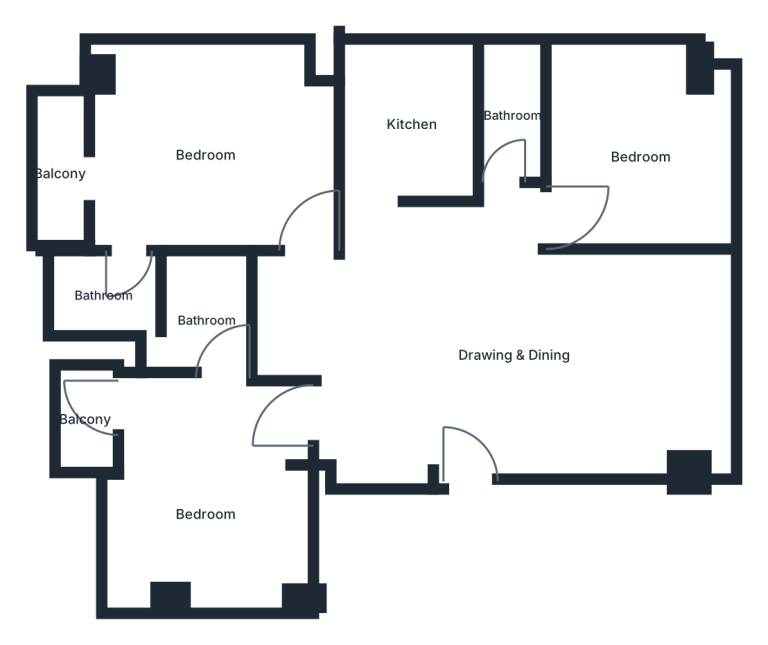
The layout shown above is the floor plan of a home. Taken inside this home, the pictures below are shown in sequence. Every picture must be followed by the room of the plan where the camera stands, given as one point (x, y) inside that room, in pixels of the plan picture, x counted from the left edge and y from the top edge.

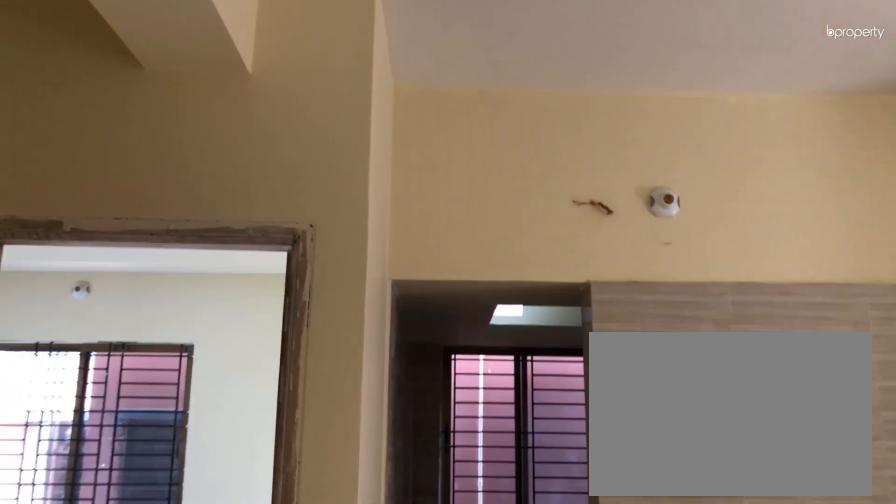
(510, 354)
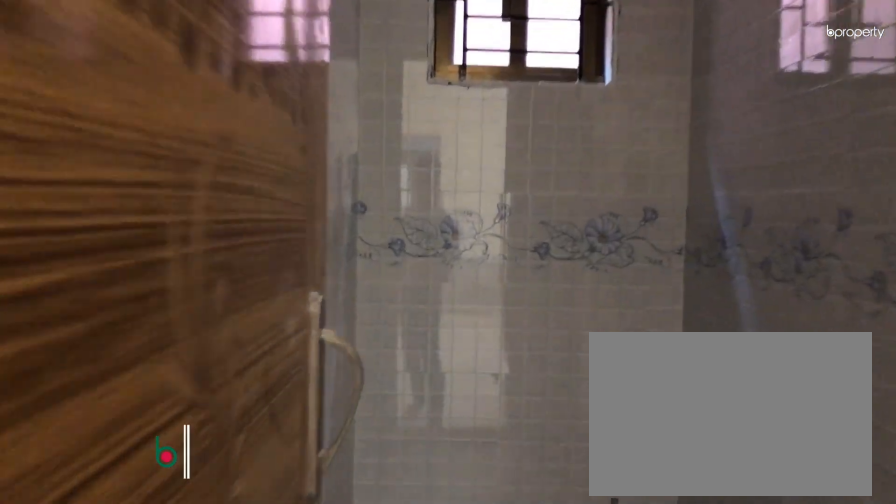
(514, 115)
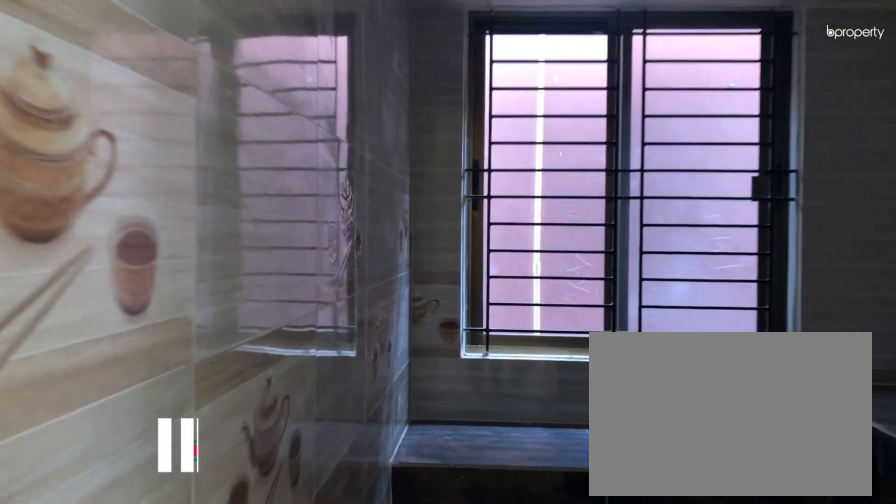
(413, 124)
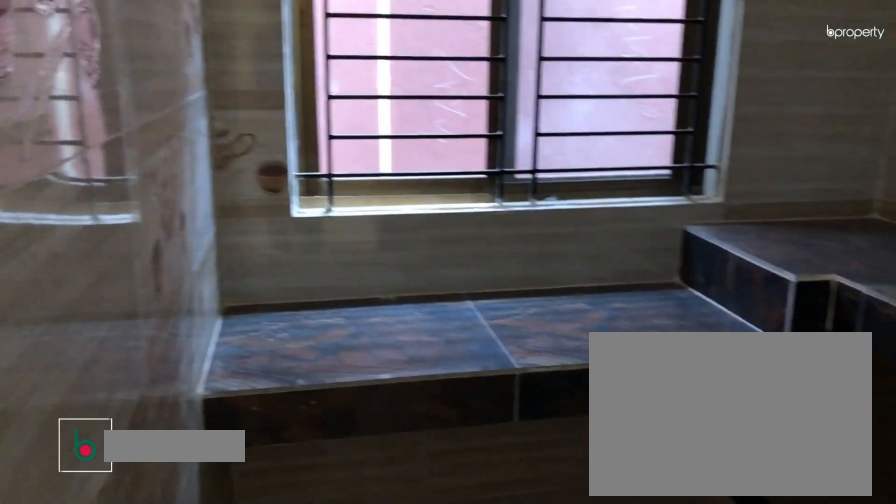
(413, 124)
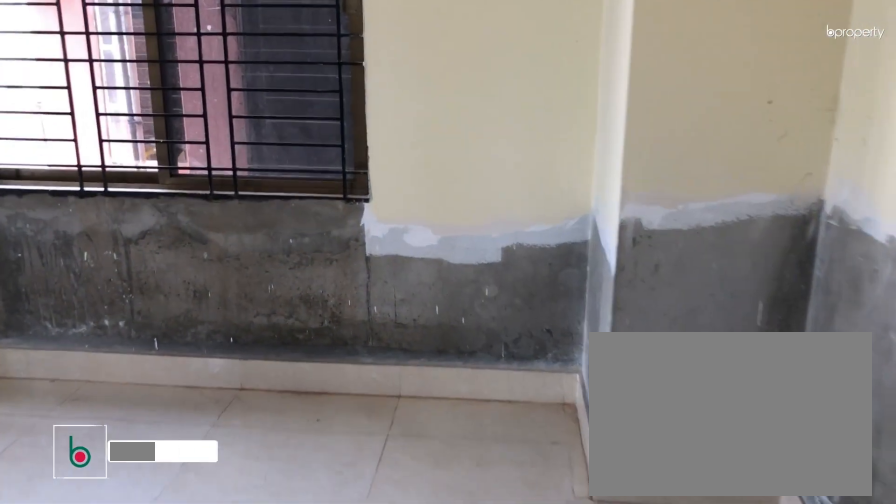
(210, 156)
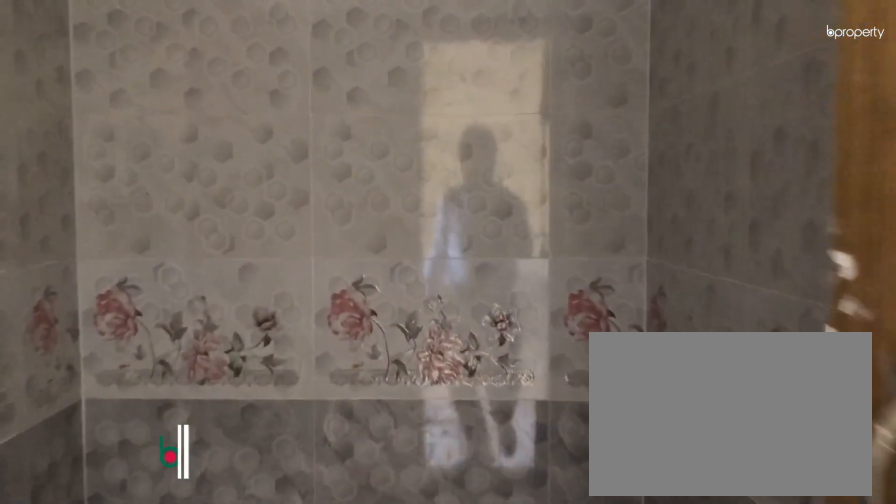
(207, 321)
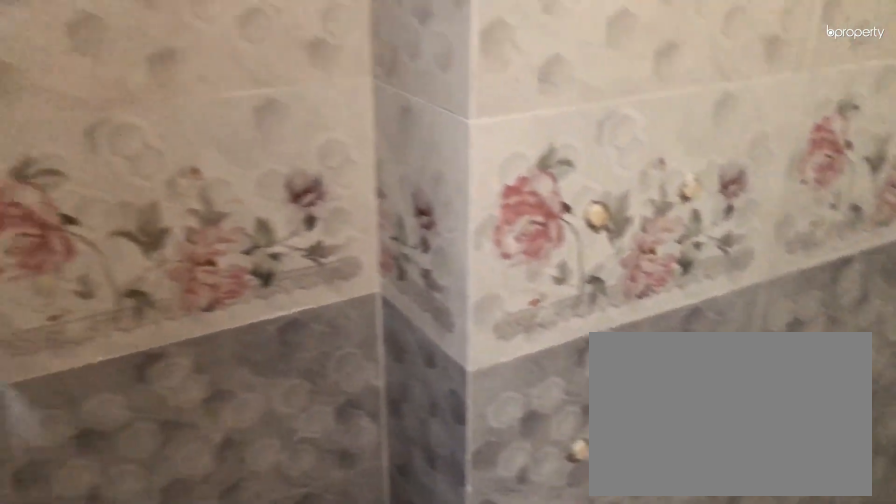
(207, 321)
